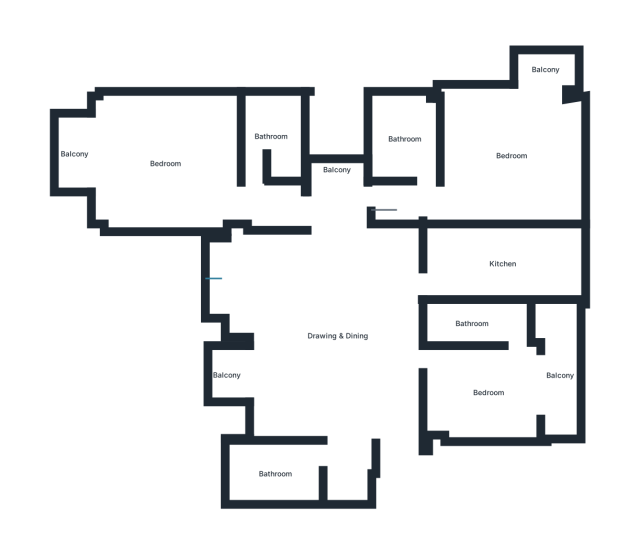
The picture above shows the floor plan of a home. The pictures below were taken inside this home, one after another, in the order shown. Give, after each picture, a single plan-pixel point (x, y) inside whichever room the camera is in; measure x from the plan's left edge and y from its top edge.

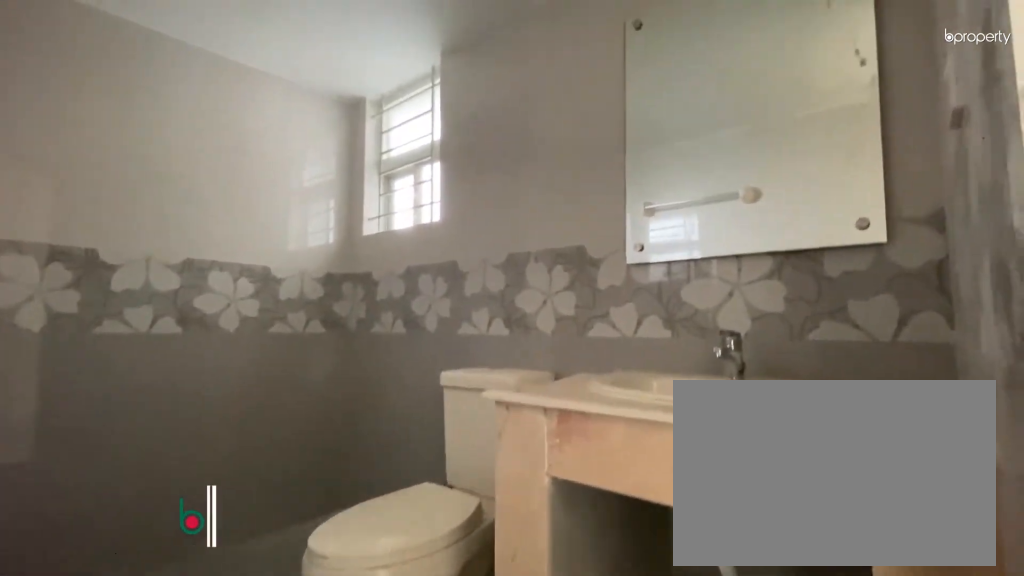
(272, 137)
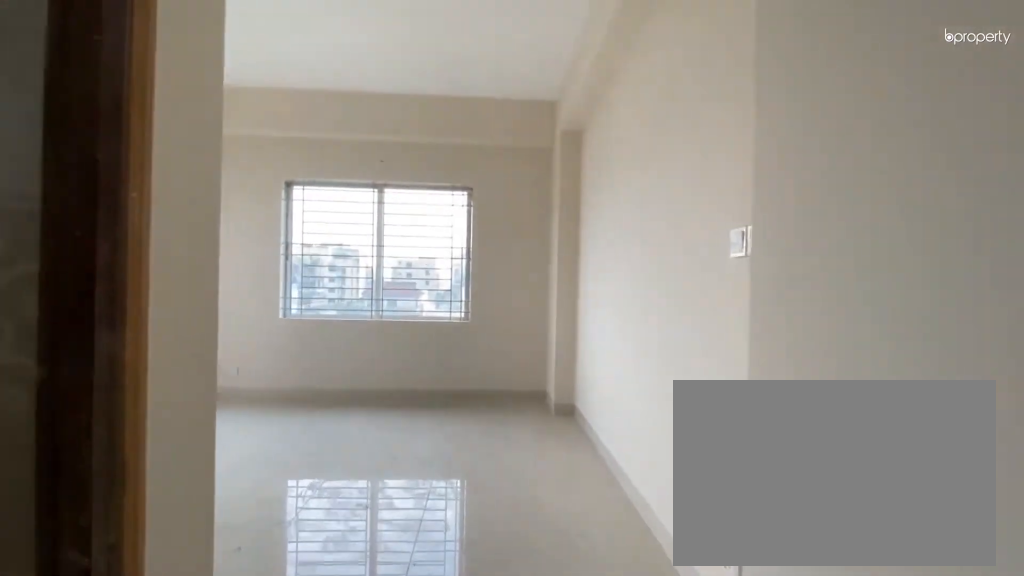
(507, 160)
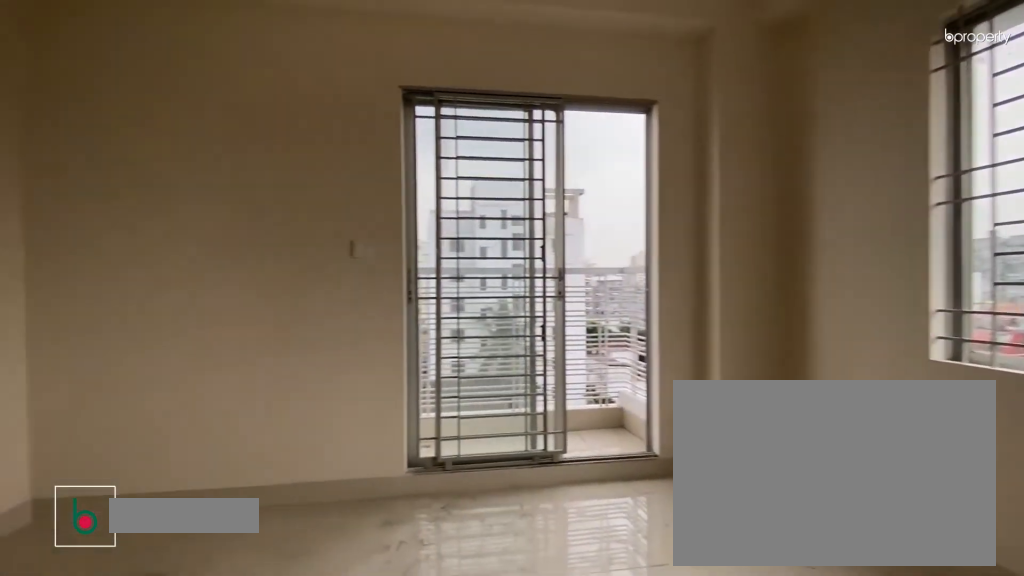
(507, 160)
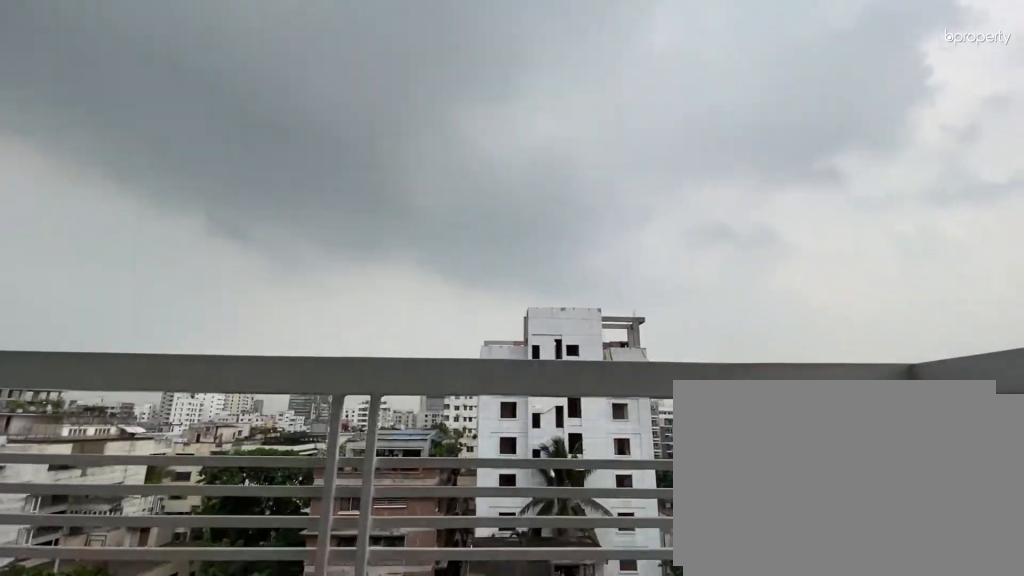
(542, 74)
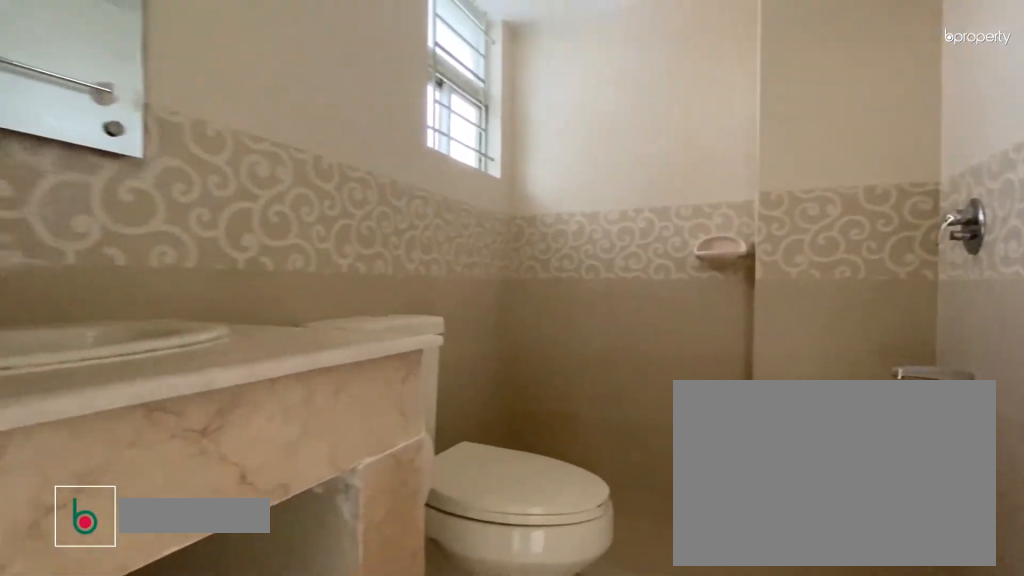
(405, 139)
